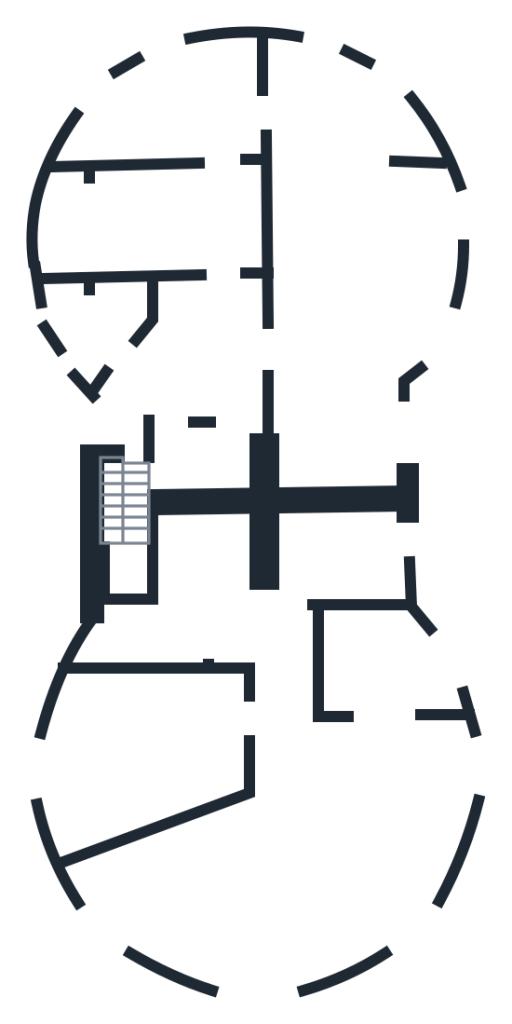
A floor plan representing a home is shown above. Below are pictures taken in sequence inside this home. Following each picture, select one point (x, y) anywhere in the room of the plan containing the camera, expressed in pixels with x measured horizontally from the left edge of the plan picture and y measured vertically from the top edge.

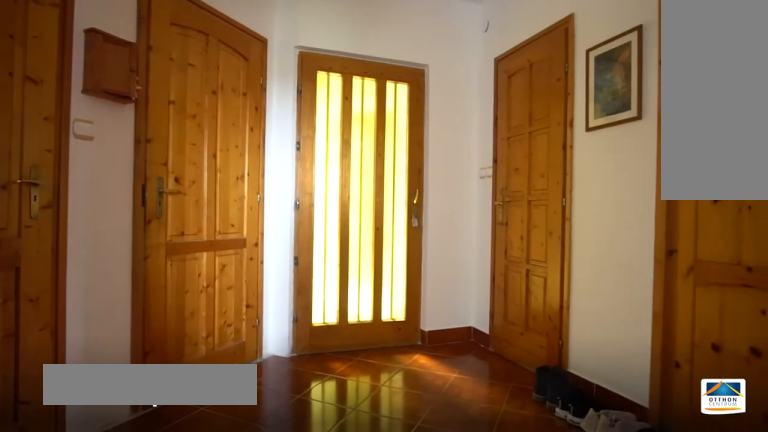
(209, 354)
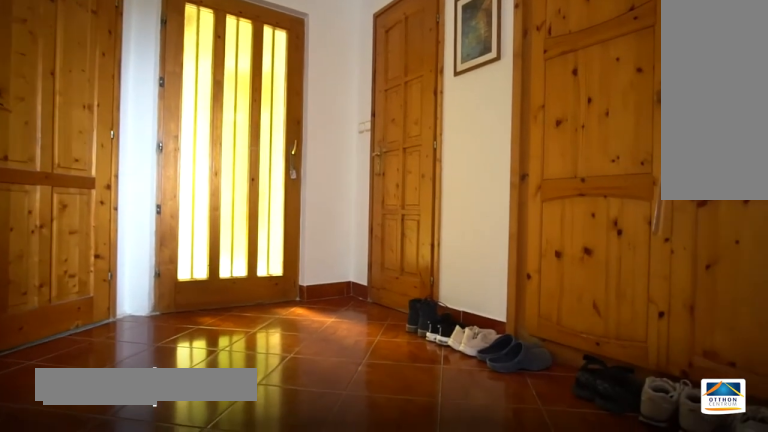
(209, 354)
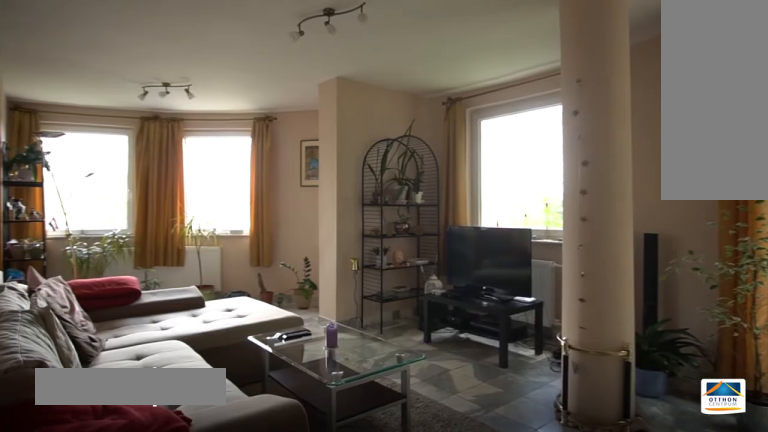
(366, 244)
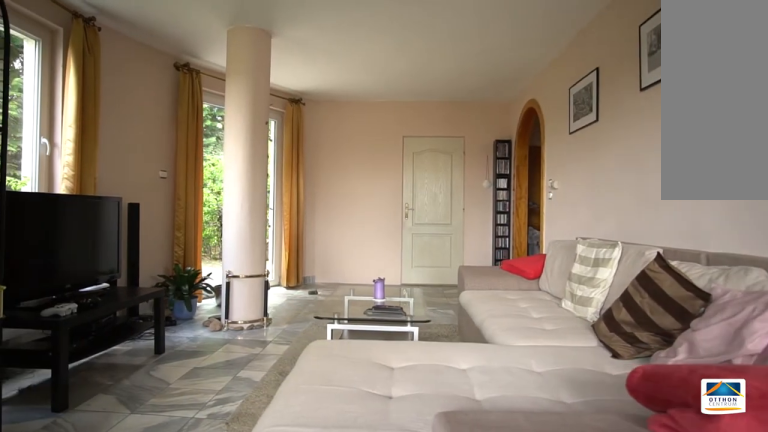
(366, 245)
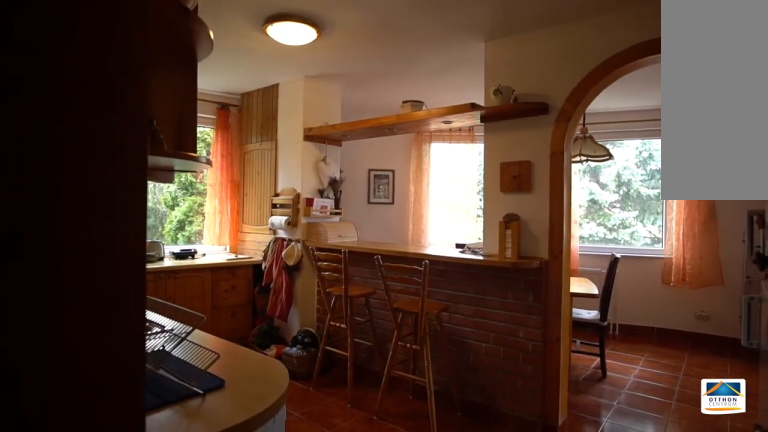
(165, 222)
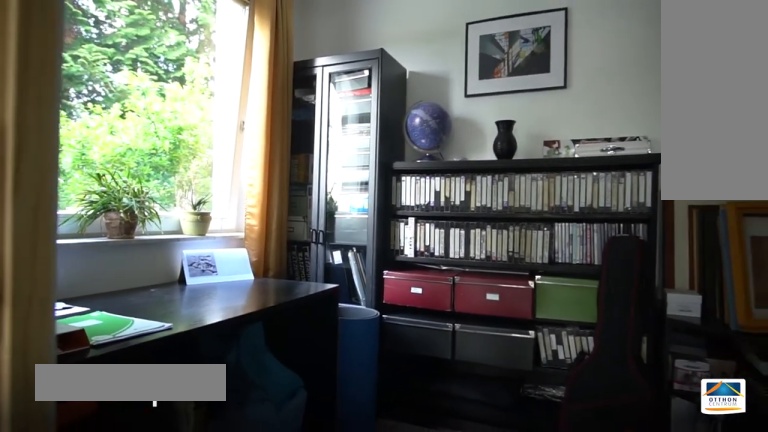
(341, 453)
